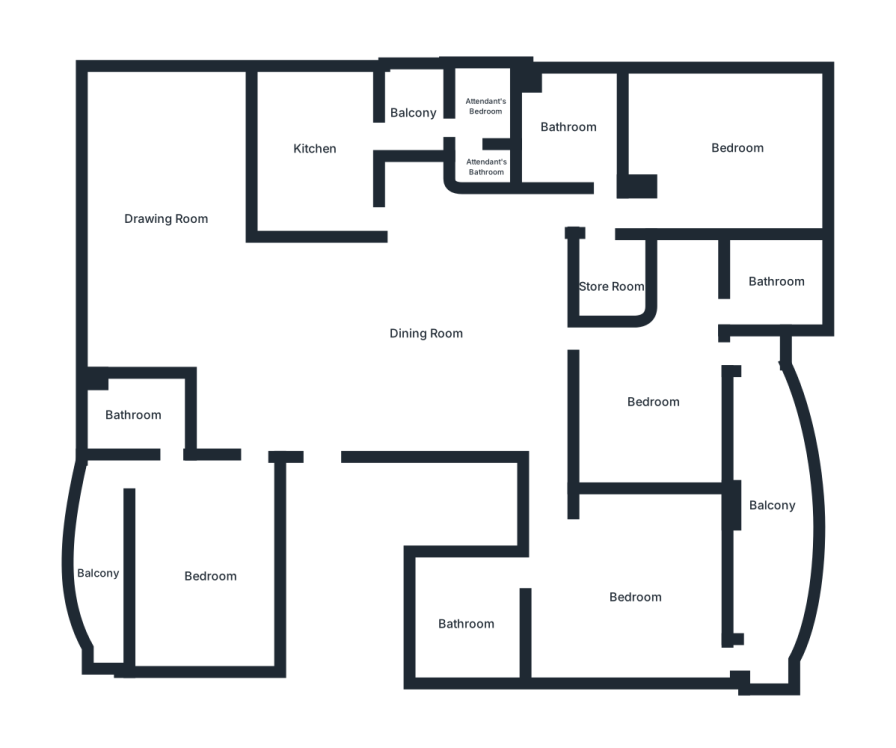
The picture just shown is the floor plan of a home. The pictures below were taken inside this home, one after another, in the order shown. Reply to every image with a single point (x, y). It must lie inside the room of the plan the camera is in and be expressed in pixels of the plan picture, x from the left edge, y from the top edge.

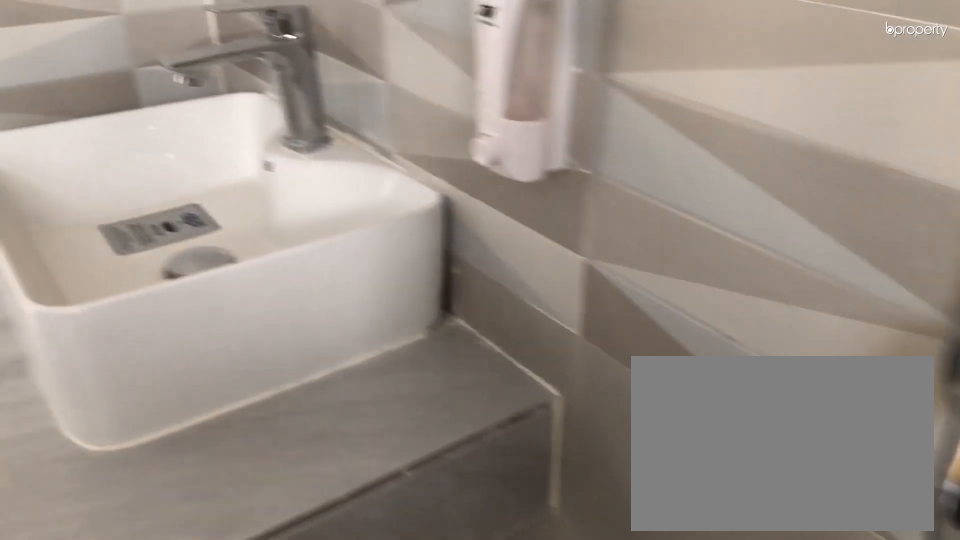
(572, 135)
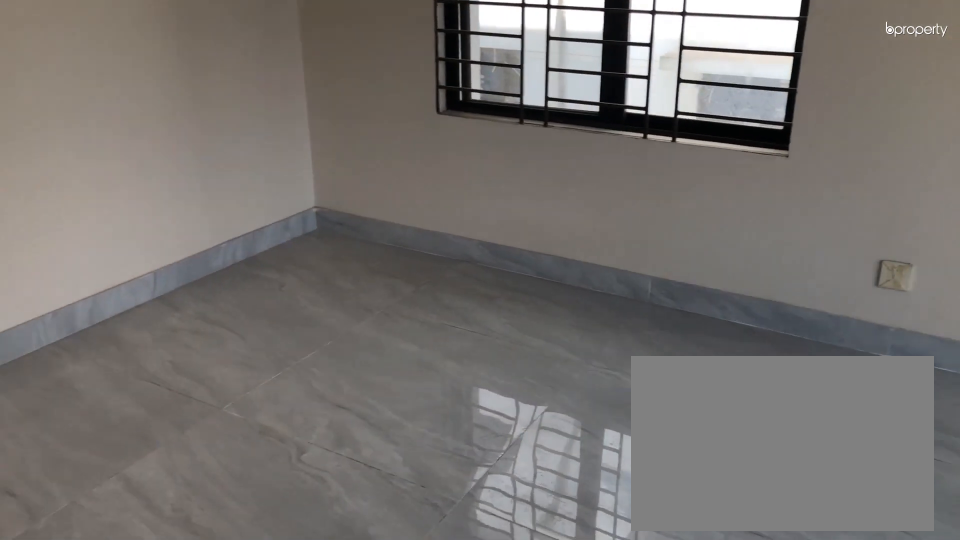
(724, 154)
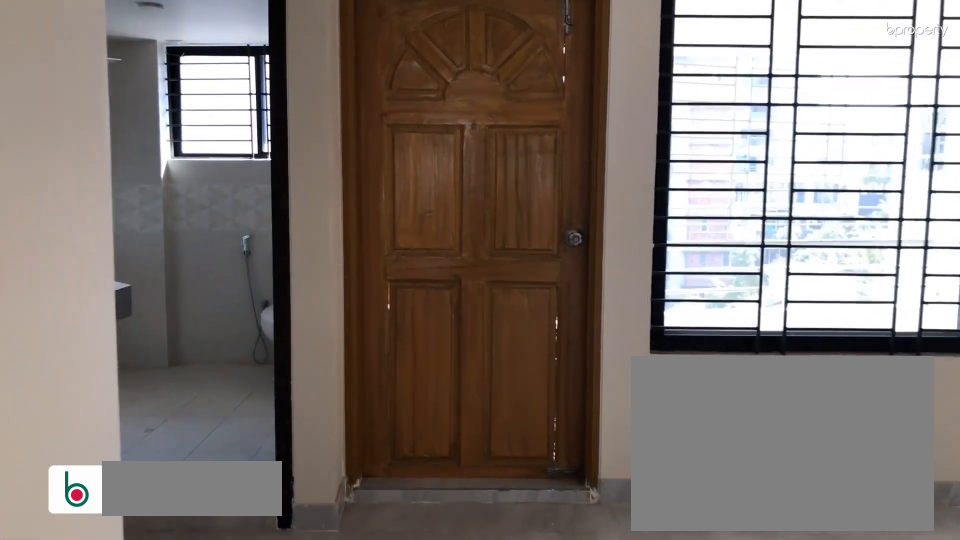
(648, 404)
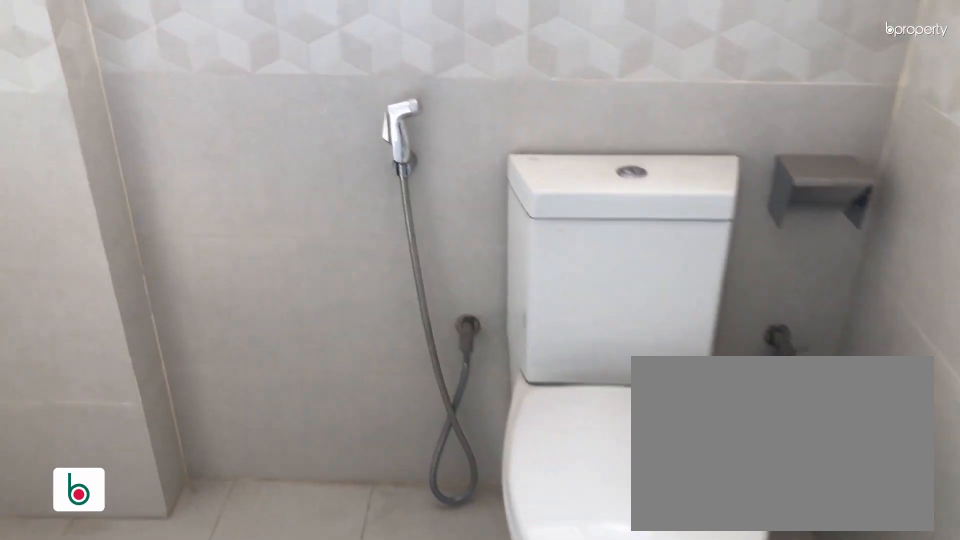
(769, 282)
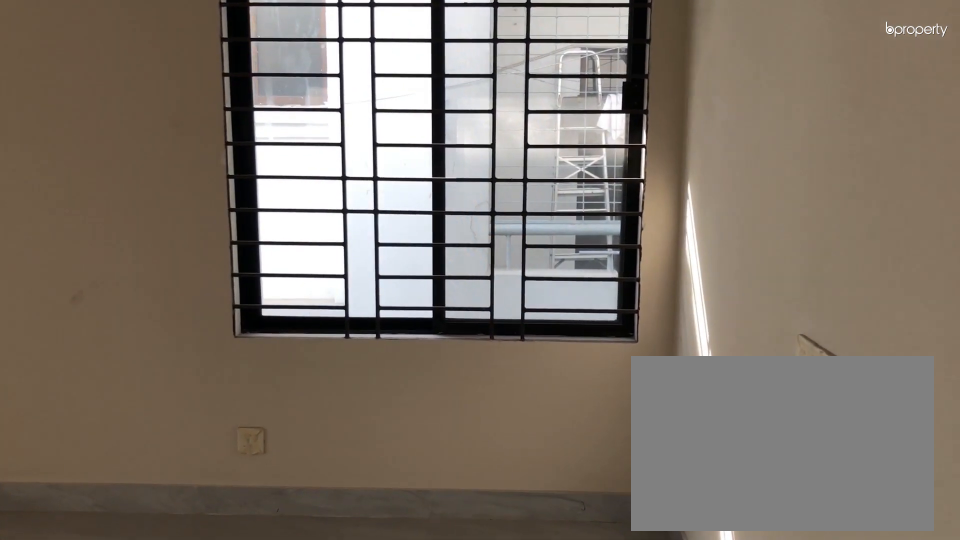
(628, 589)
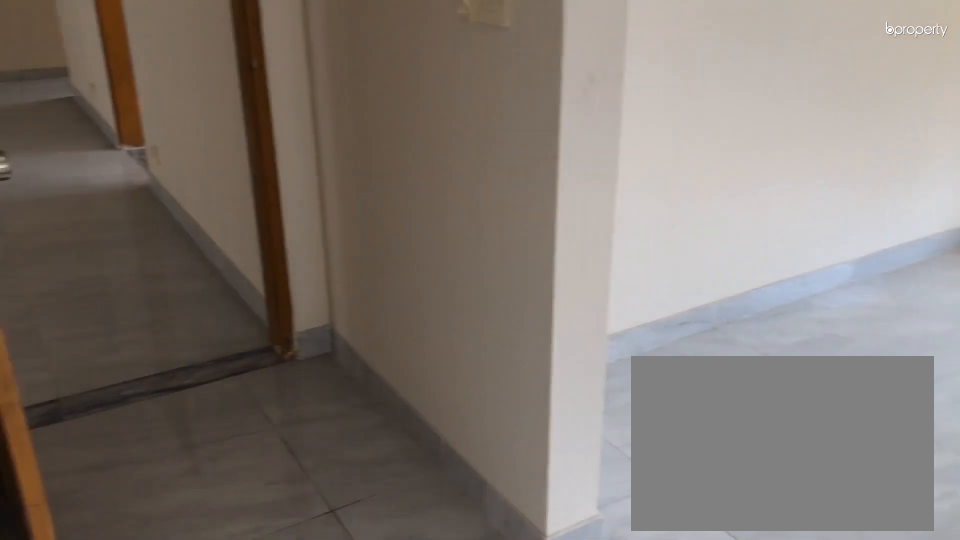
(628, 589)
